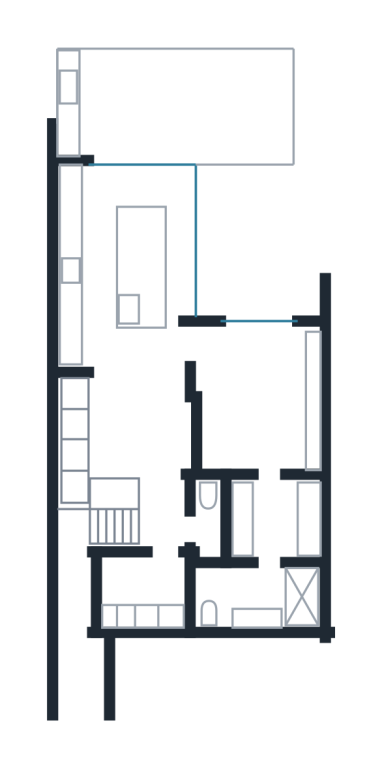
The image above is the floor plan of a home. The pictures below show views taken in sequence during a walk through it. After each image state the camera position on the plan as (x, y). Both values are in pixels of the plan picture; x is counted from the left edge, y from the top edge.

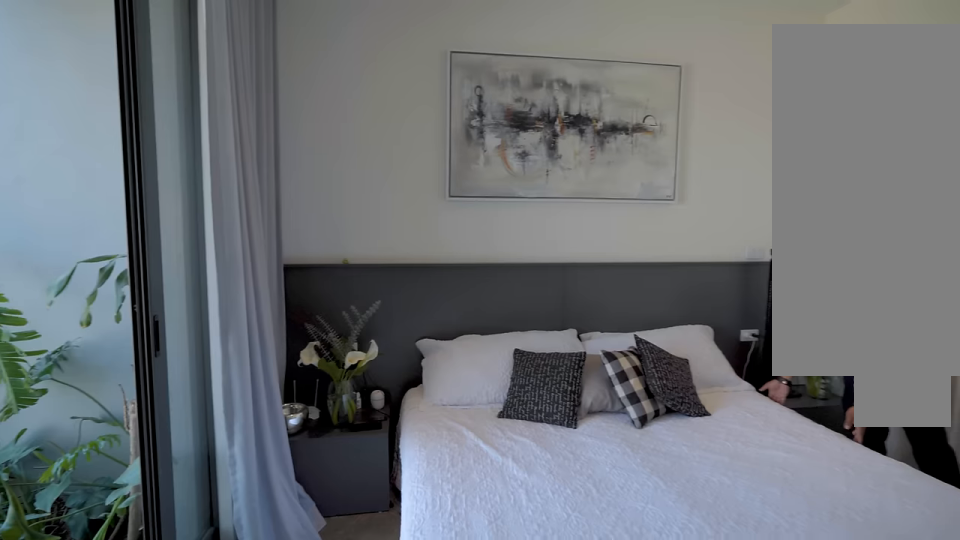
(259, 348)
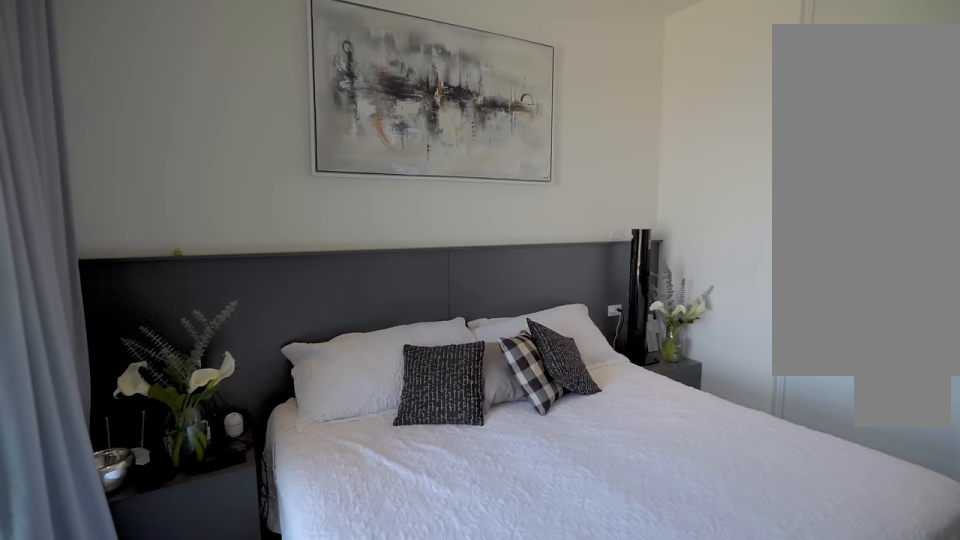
(252, 343)
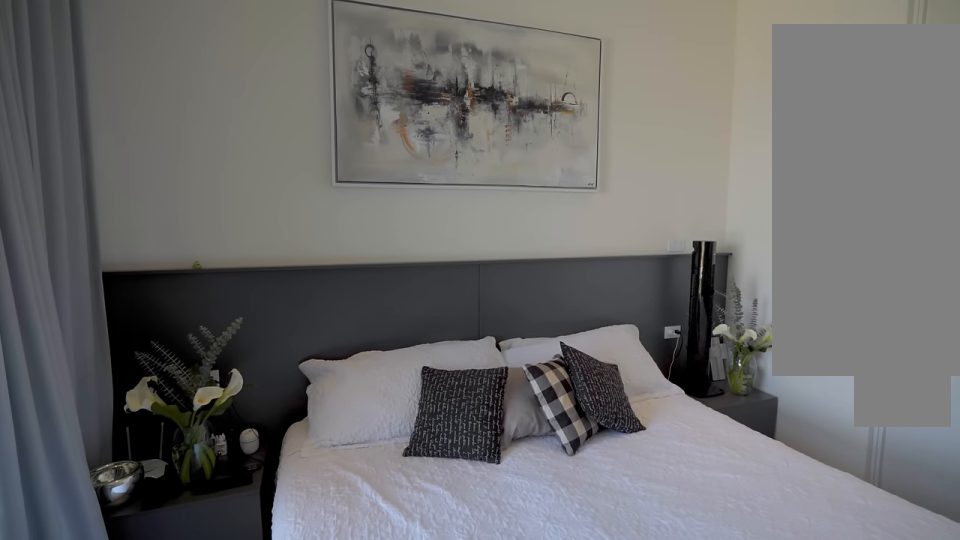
(252, 343)
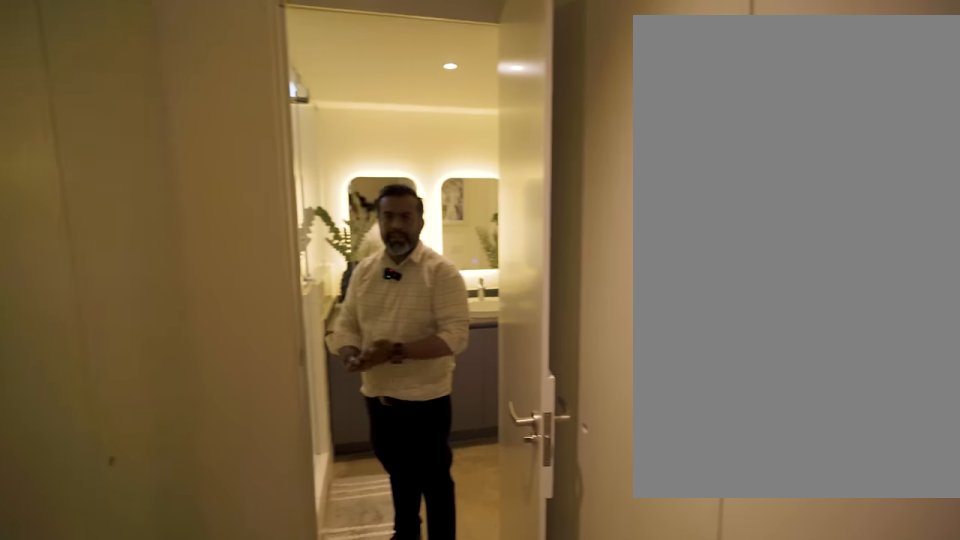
(267, 494)
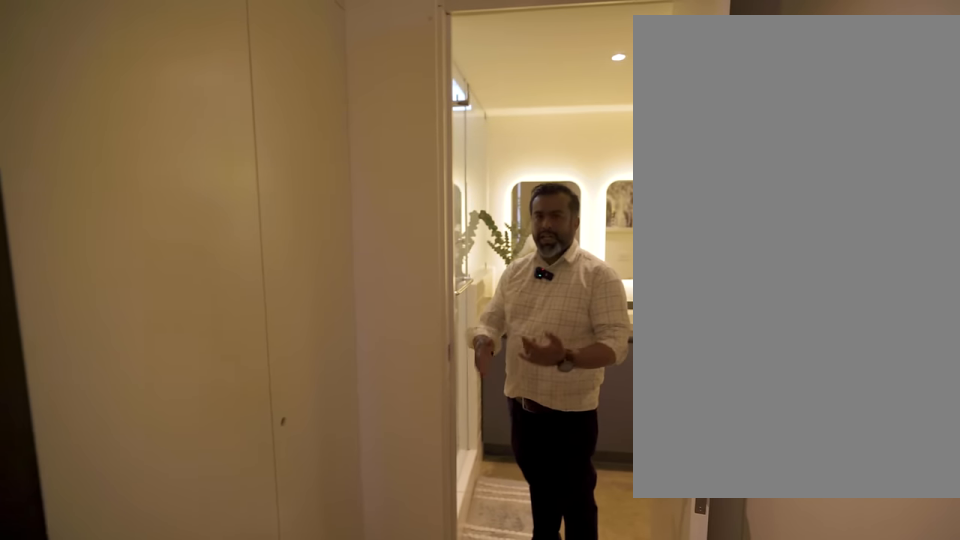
(268, 493)
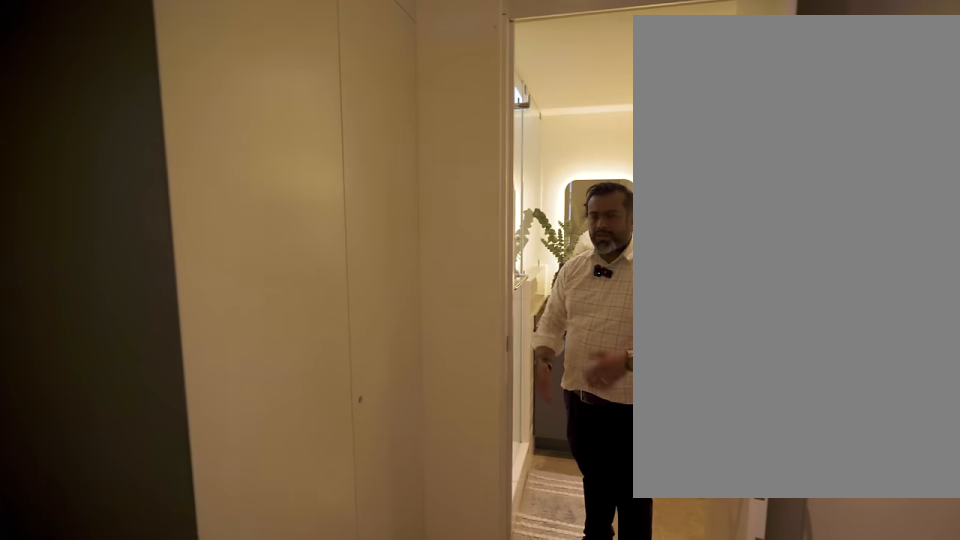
(268, 493)
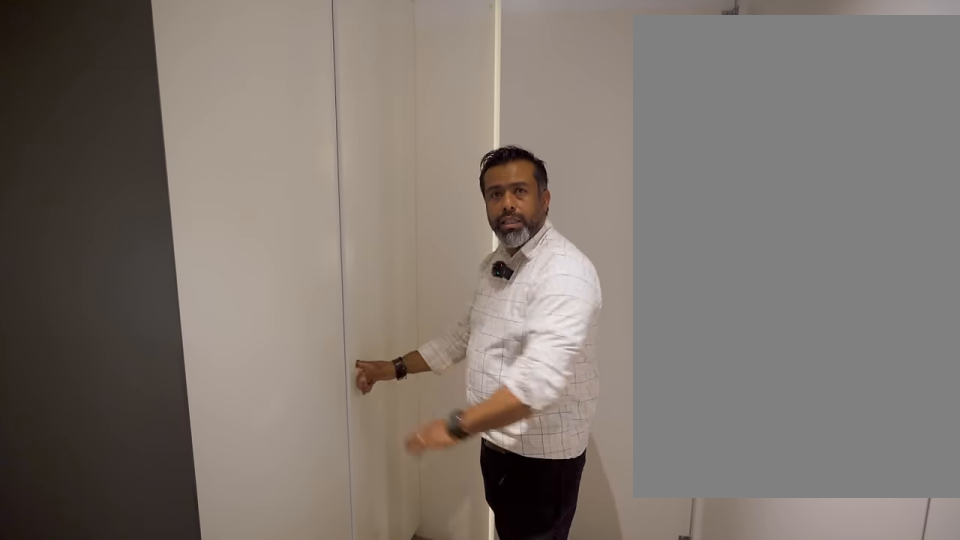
(270, 498)
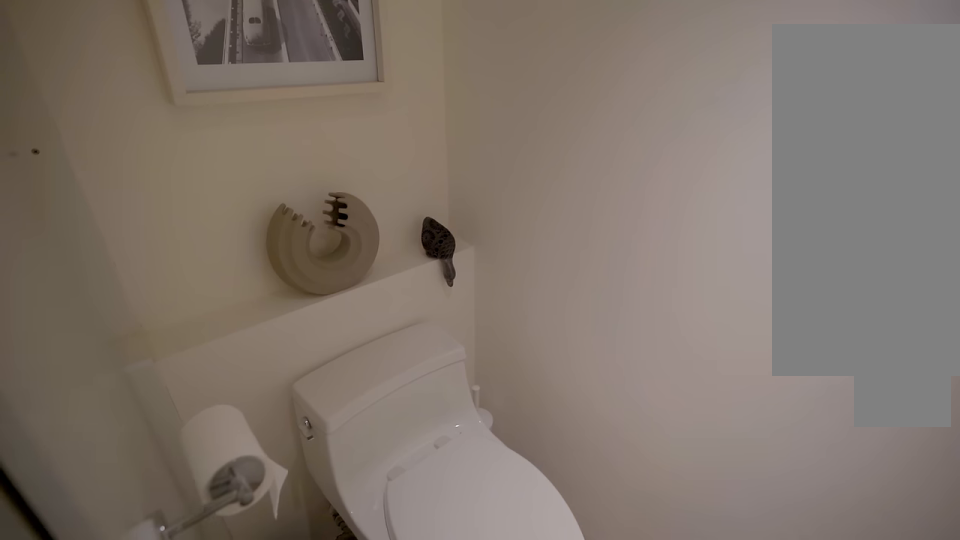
(263, 580)
